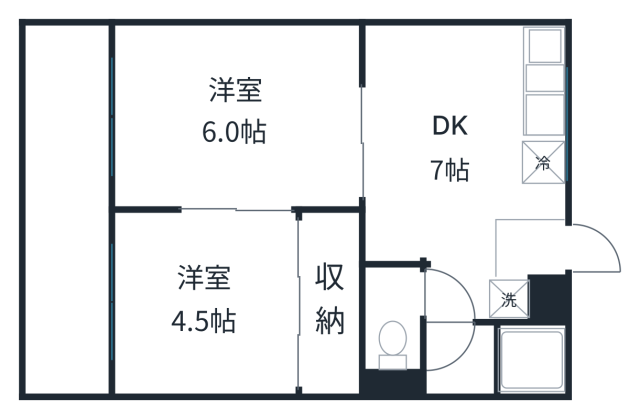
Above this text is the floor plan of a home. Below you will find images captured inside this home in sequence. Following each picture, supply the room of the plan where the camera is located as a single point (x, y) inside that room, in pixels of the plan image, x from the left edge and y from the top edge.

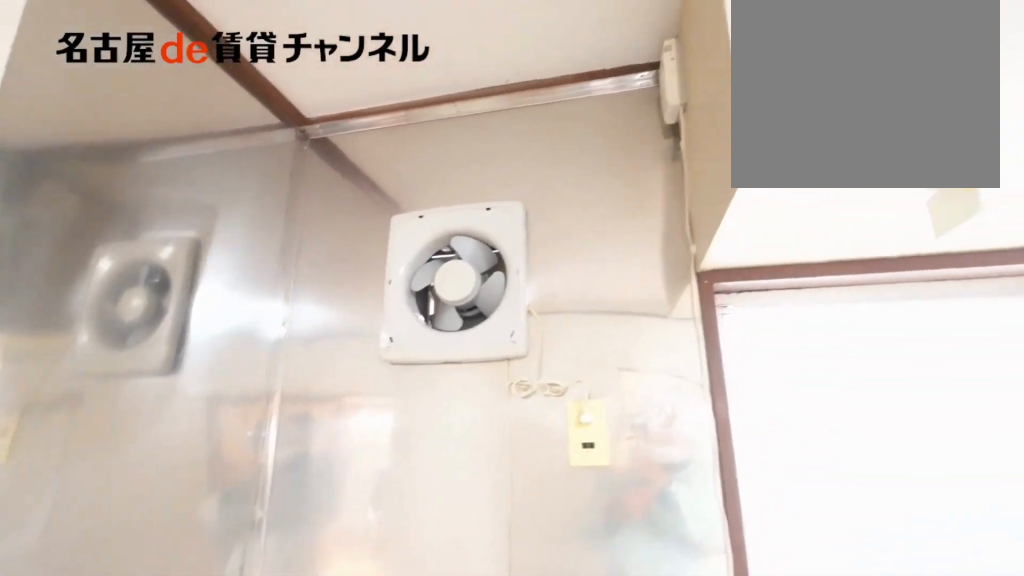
(541, 107)
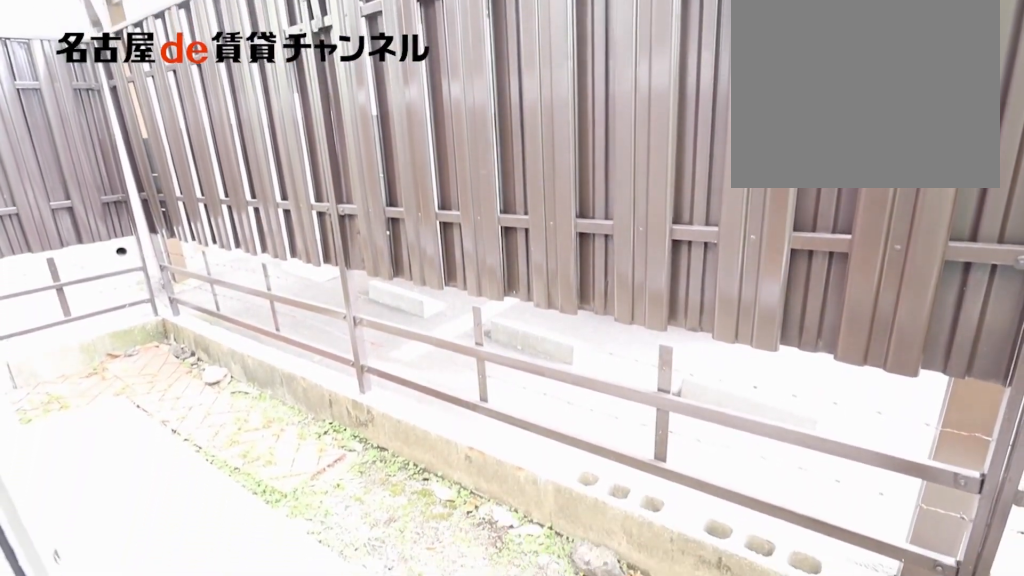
(74, 211)
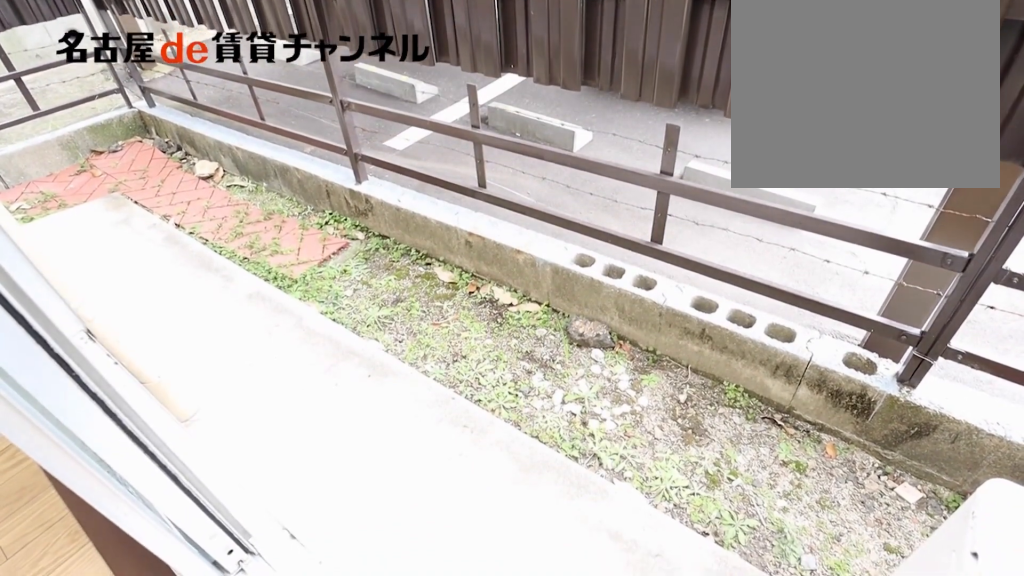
(74, 211)
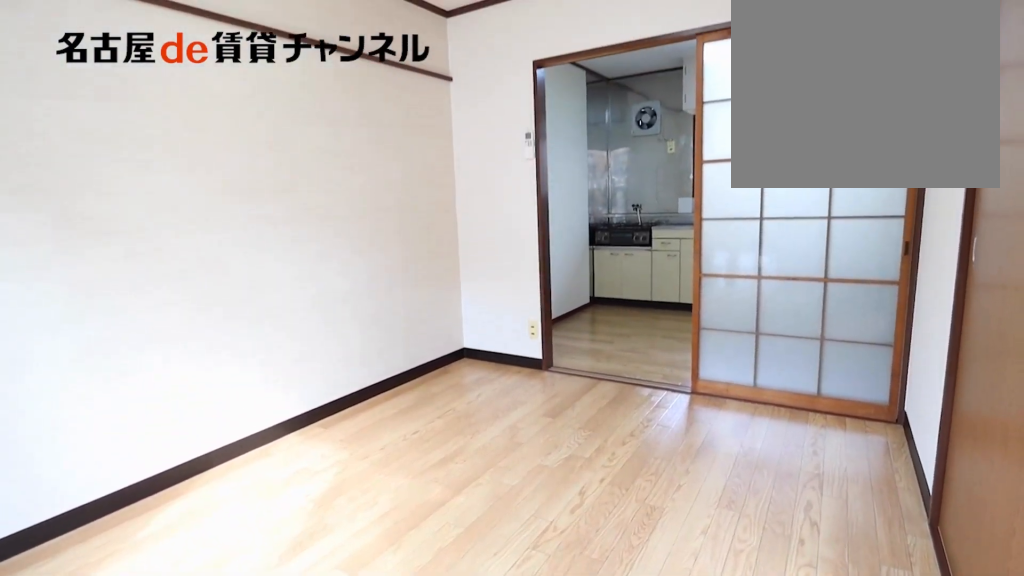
(233, 114)
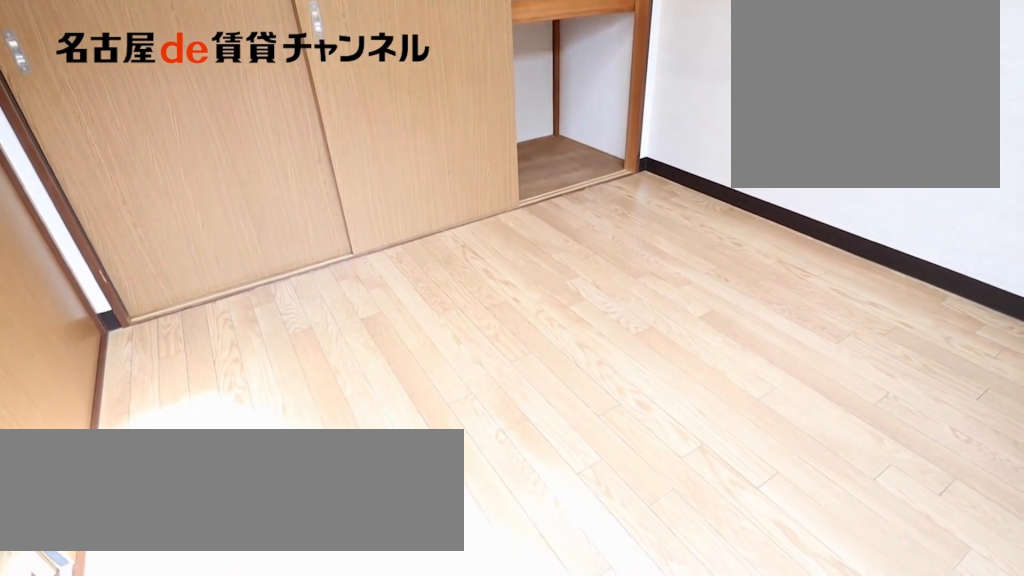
(205, 305)
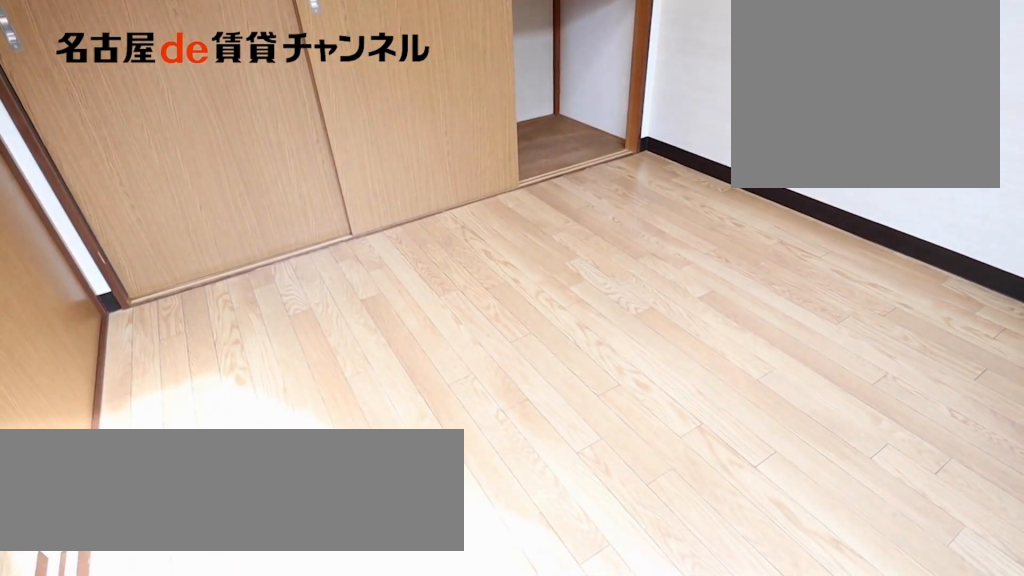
(205, 305)
